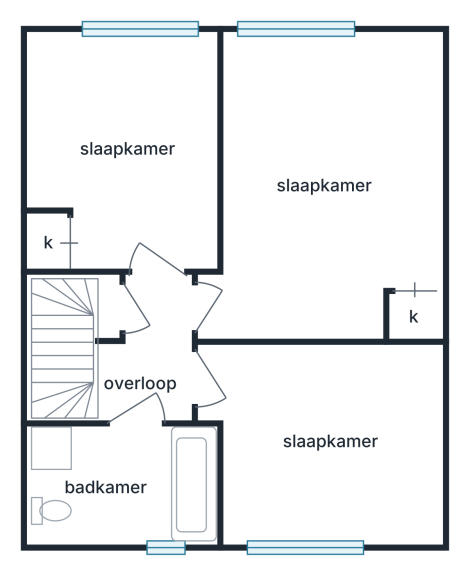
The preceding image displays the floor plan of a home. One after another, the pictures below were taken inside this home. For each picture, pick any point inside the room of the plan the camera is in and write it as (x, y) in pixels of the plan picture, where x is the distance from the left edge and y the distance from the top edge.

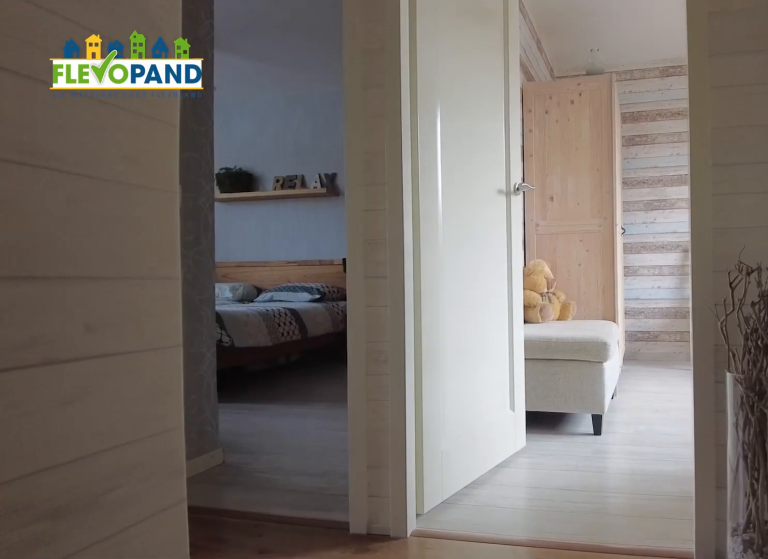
(150, 358)
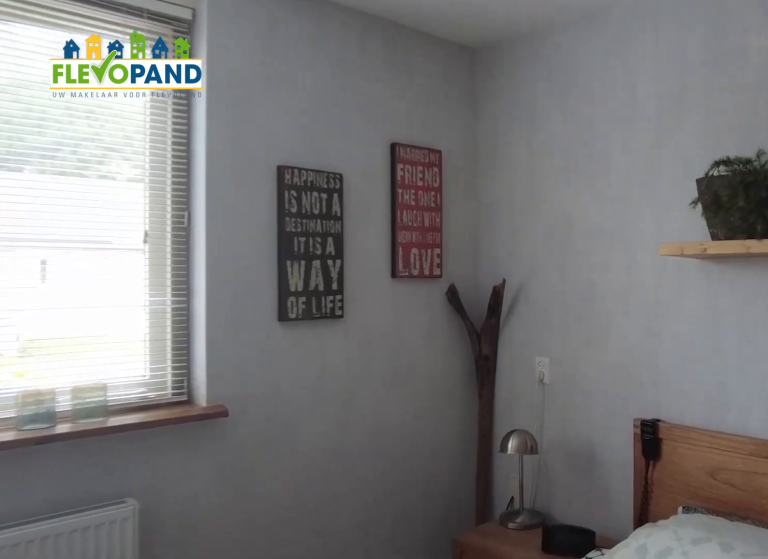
(312, 330)
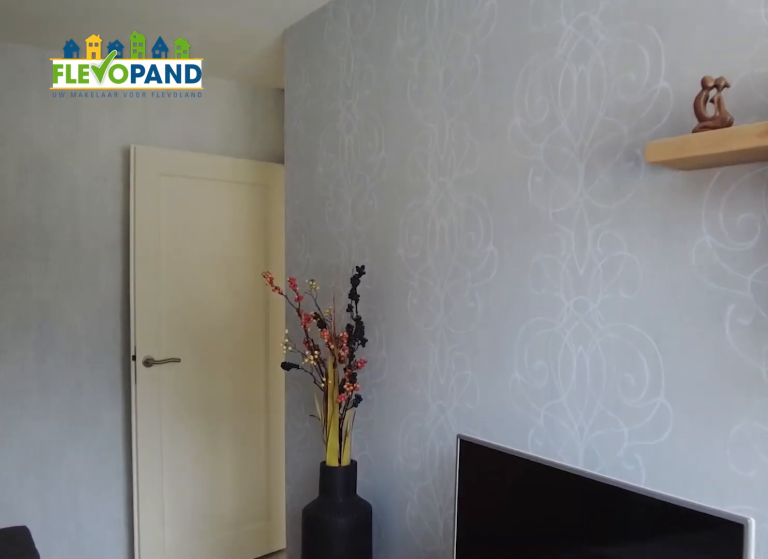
(312, 330)
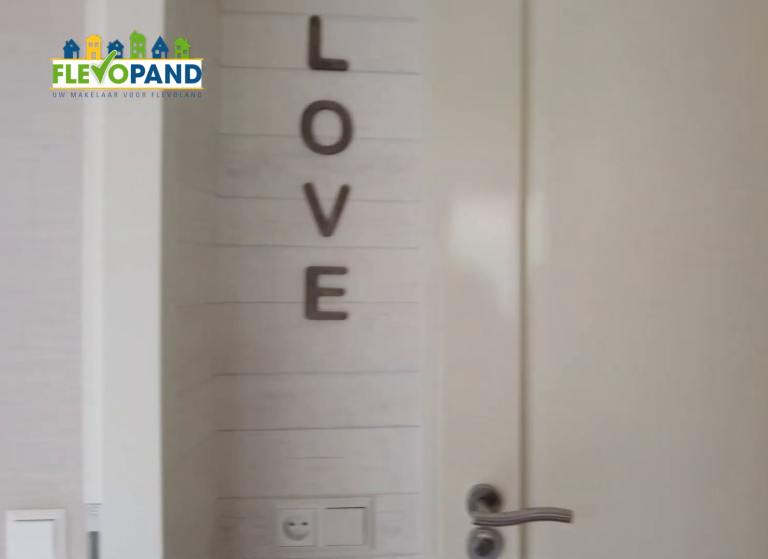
(151, 355)
